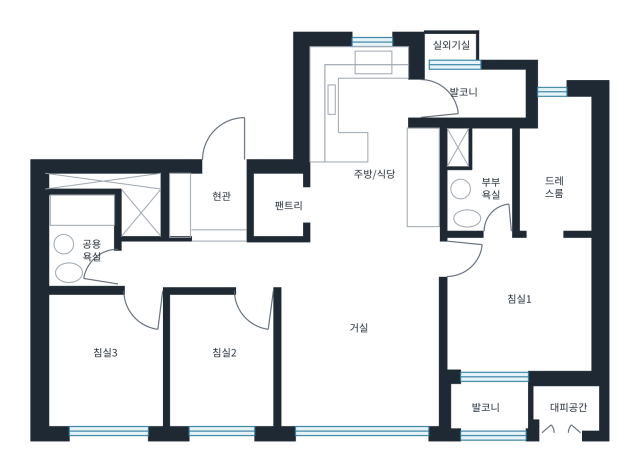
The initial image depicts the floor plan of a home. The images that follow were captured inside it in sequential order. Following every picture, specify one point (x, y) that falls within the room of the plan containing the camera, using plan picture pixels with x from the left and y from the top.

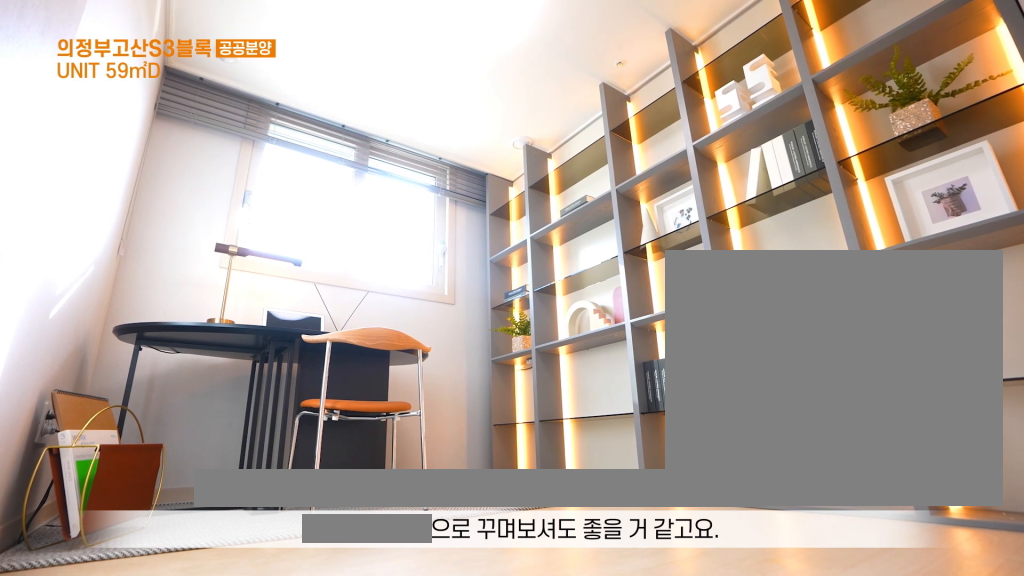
(225, 342)
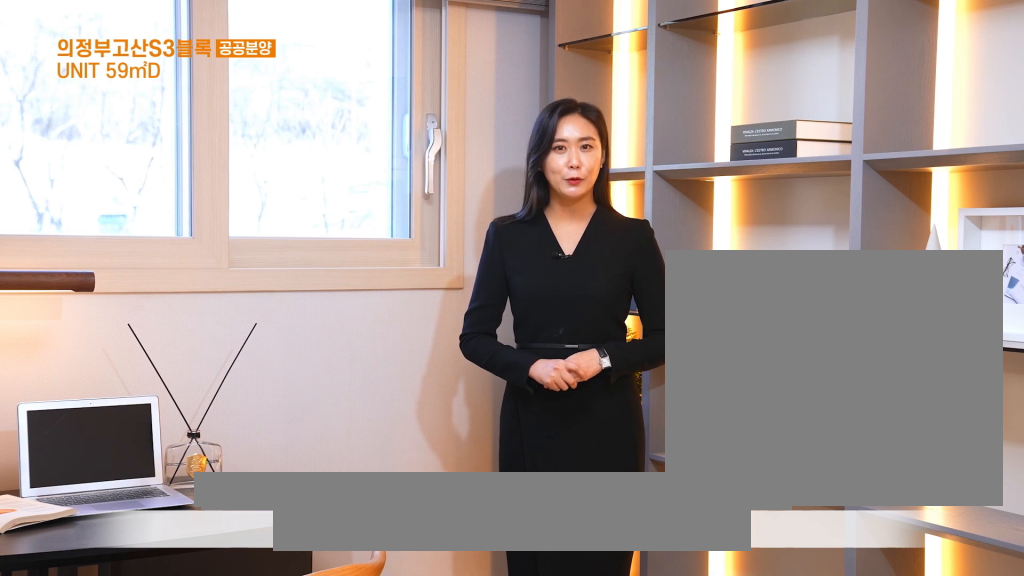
(225, 342)
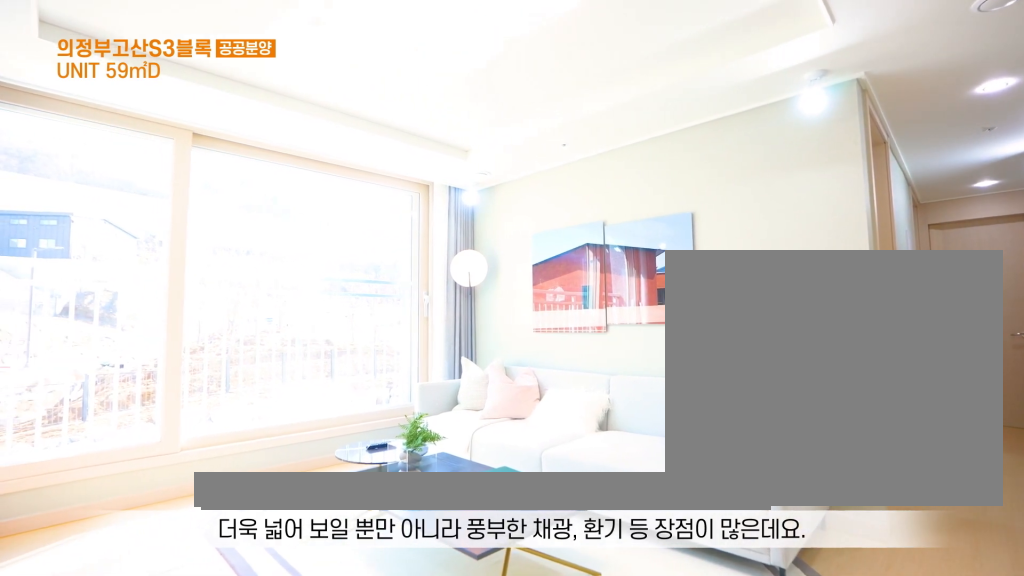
(359, 283)
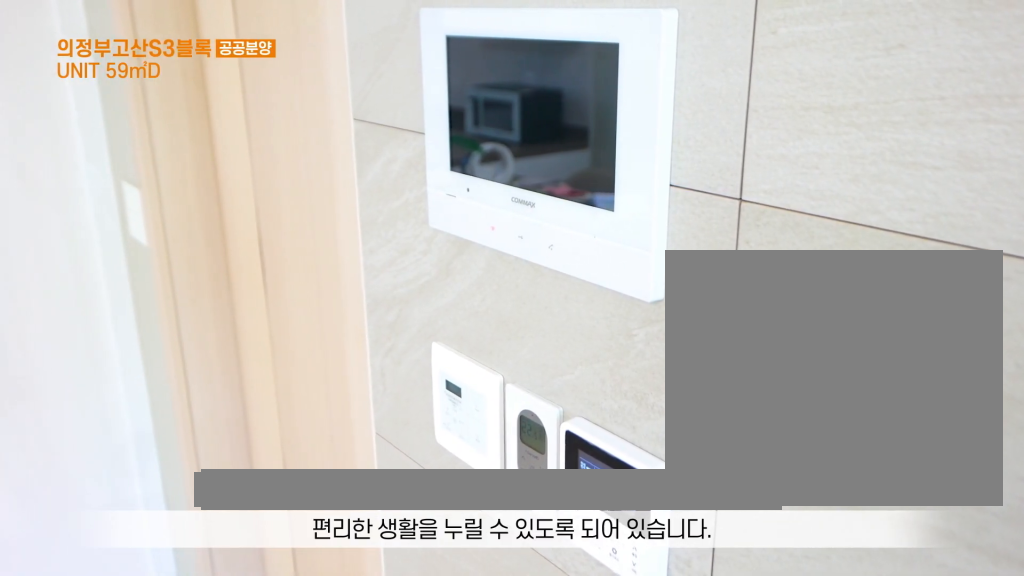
(360, 318)
